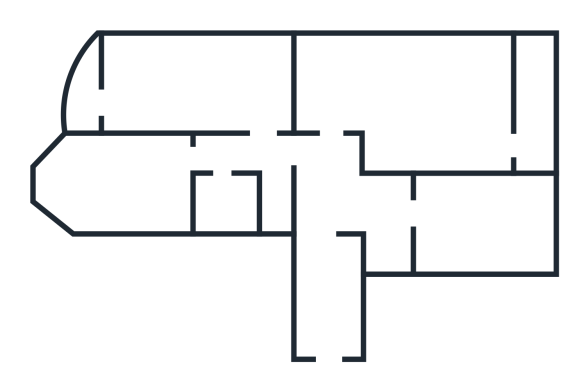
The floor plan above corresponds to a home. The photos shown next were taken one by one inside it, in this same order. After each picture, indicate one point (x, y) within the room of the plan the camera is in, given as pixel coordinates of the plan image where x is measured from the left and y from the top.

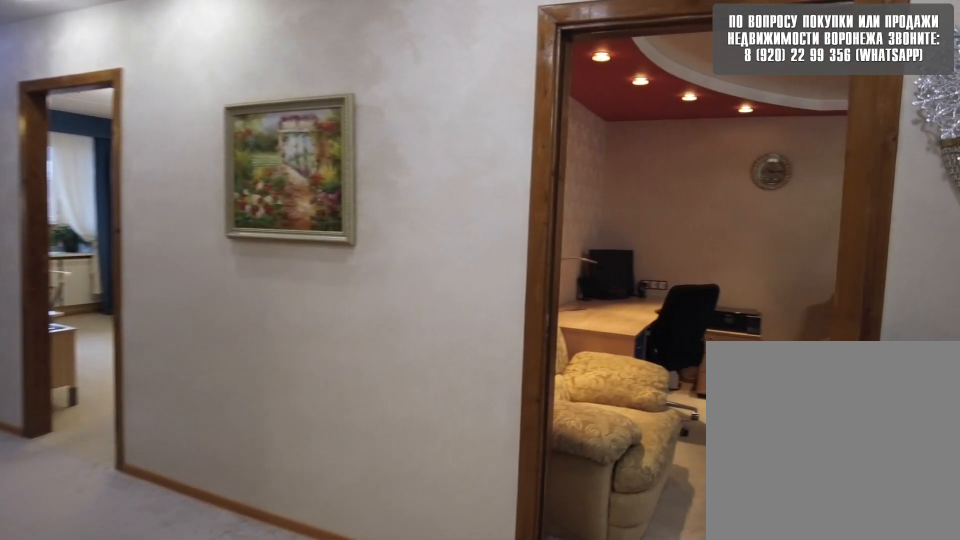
(338, 206)
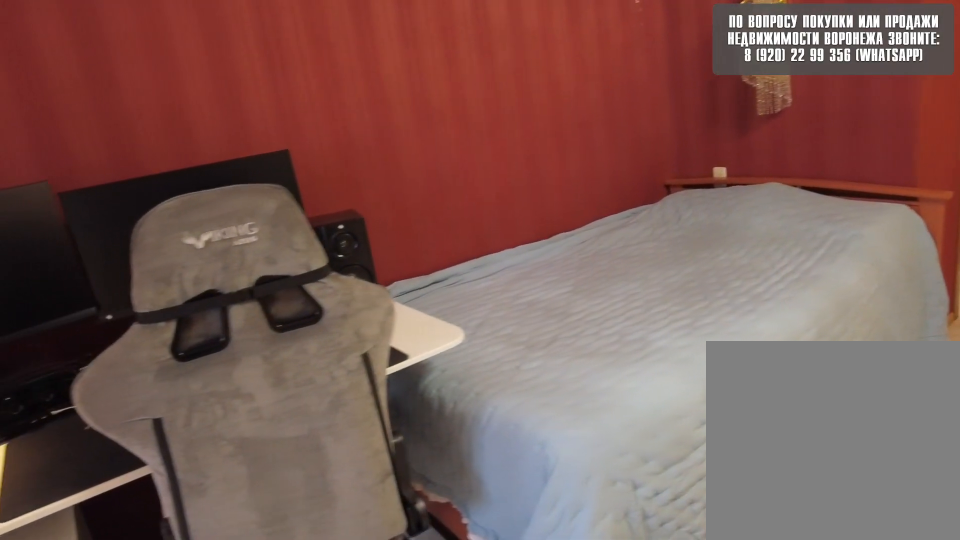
(375, 93)
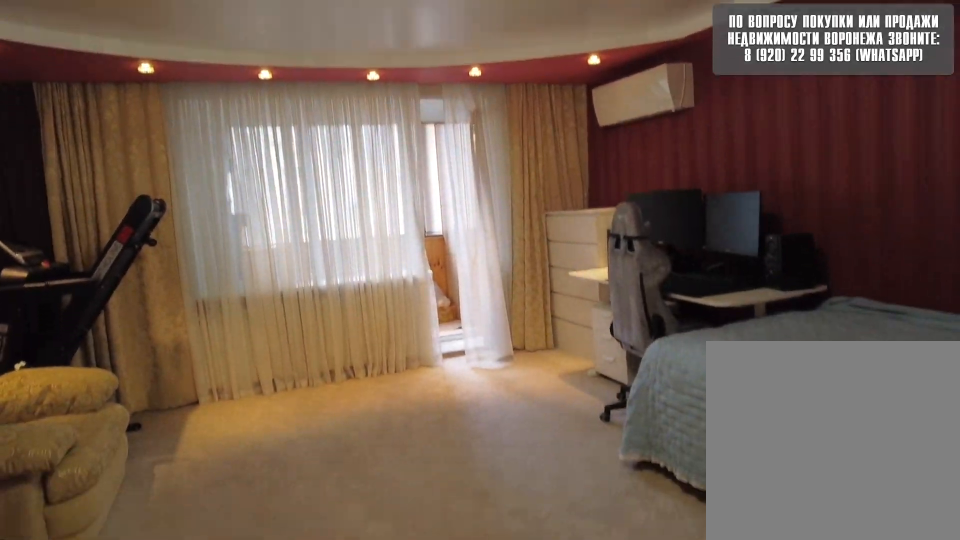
(375, 93)
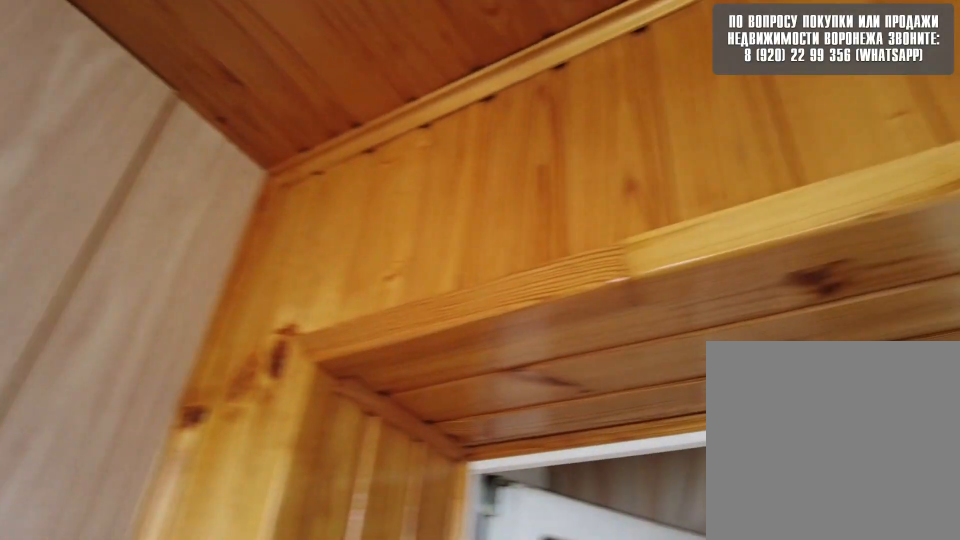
(546, 140)
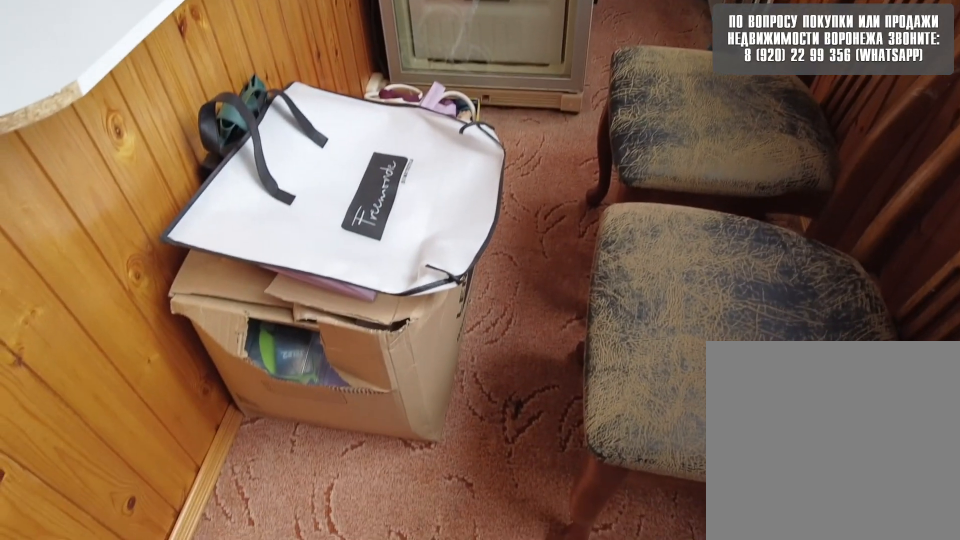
(546, 140)
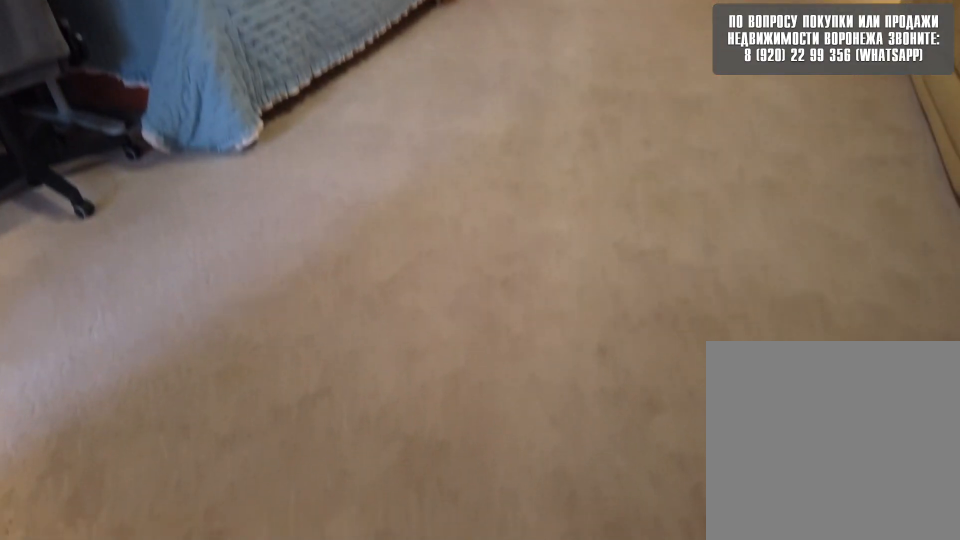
(454, 136)
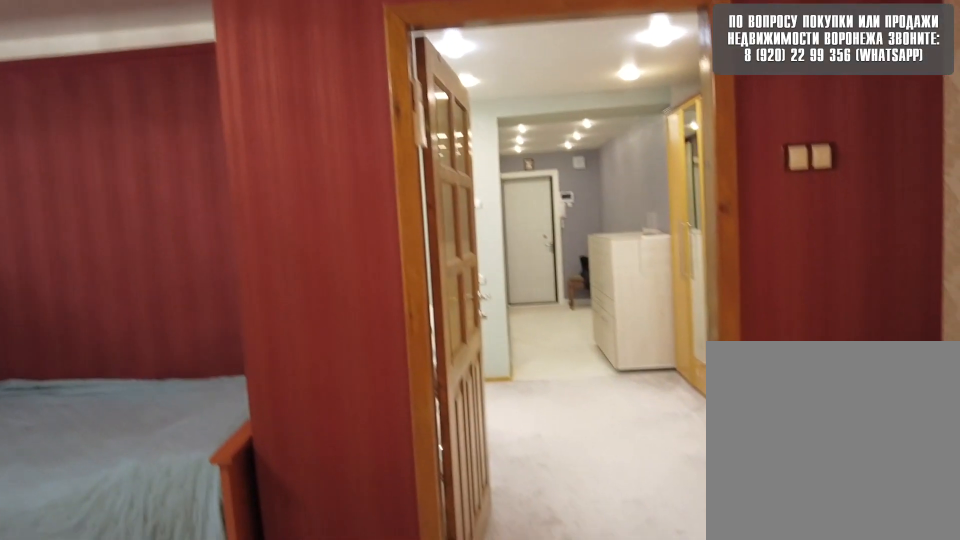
(329, 109)
